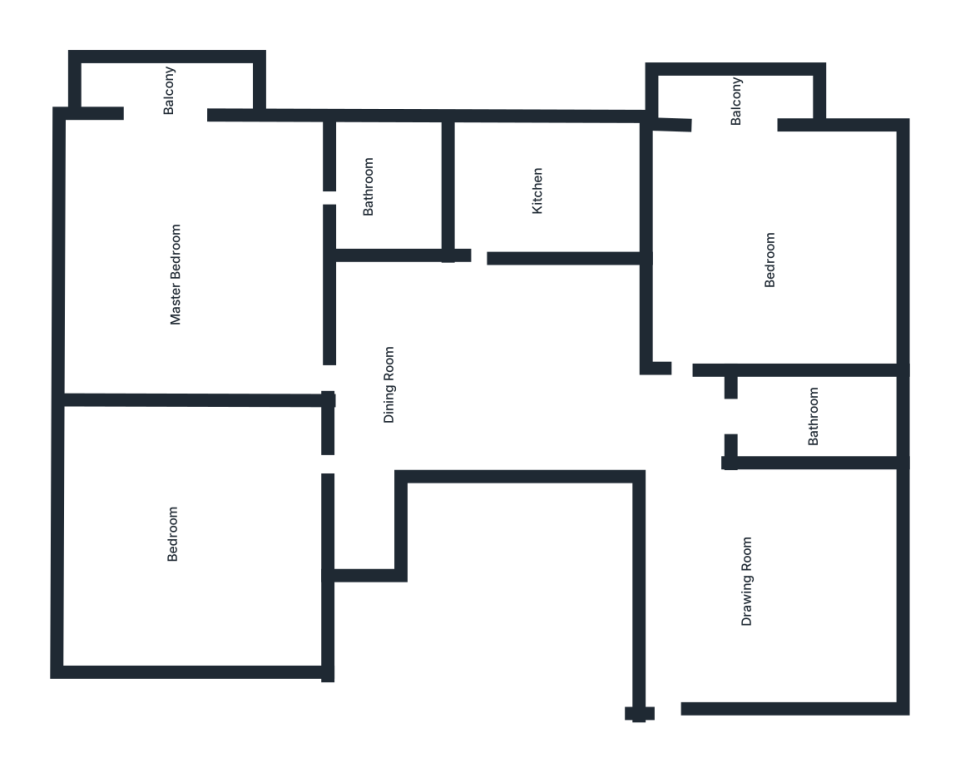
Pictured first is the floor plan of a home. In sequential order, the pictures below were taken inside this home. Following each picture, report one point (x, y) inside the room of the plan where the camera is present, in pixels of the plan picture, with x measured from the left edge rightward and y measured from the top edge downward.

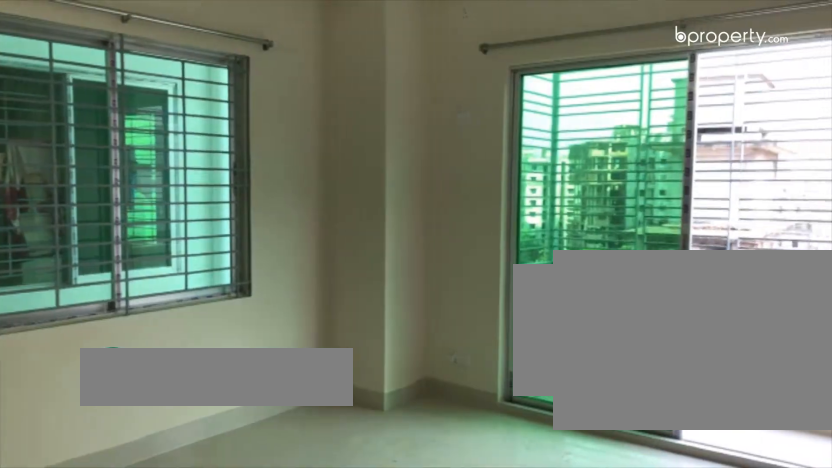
(200, 312)
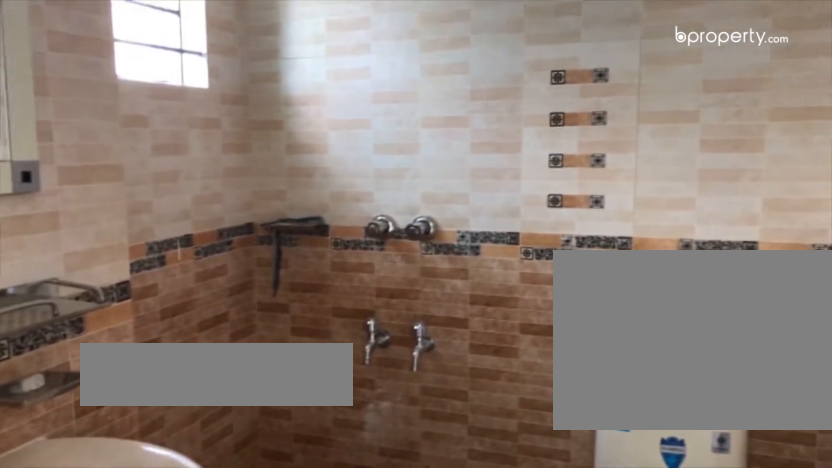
(381, 189)
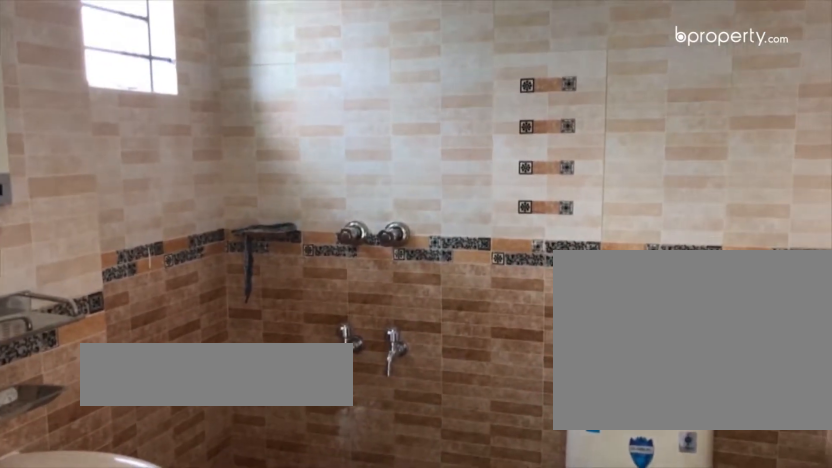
(381, 189)
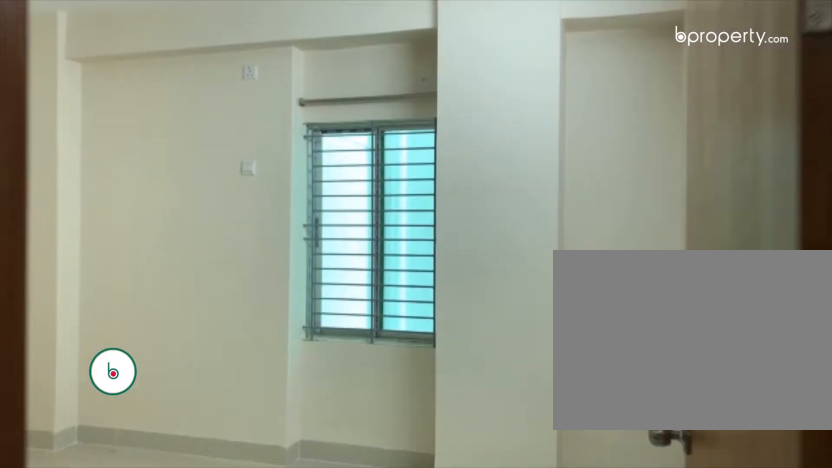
(340, 466)
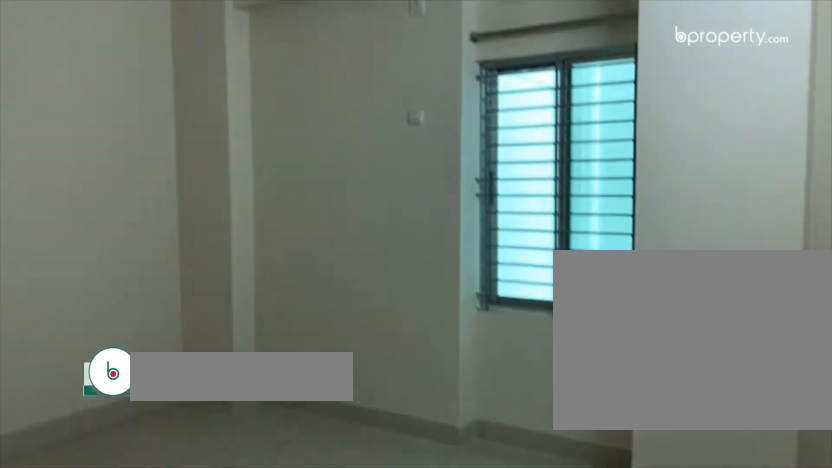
(202, 537)
